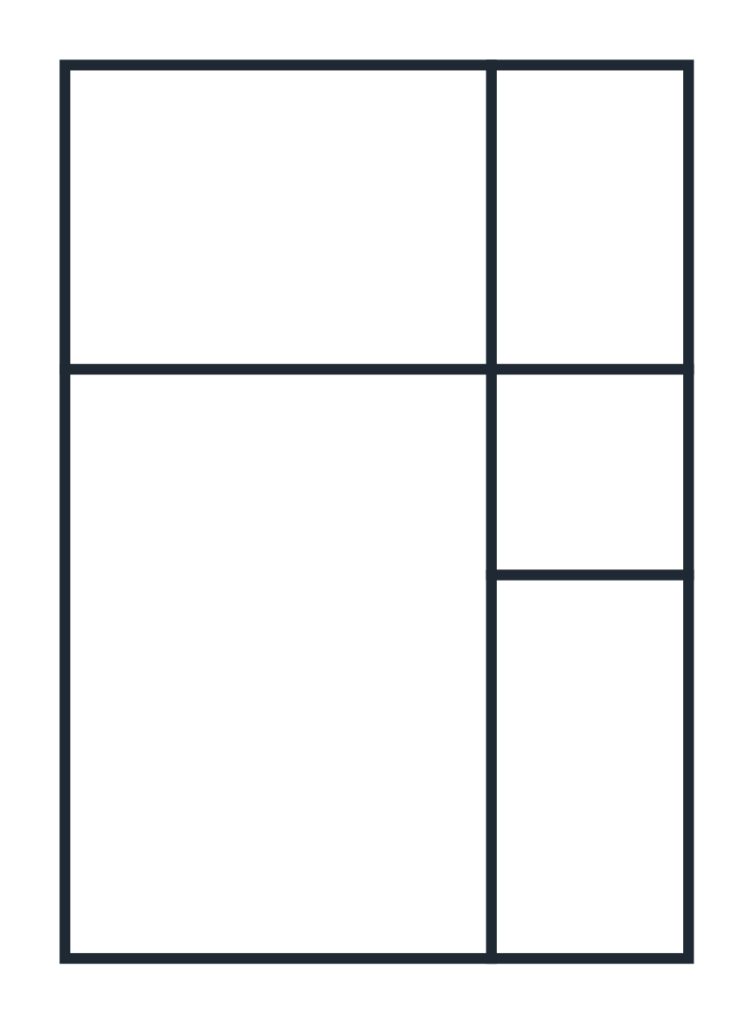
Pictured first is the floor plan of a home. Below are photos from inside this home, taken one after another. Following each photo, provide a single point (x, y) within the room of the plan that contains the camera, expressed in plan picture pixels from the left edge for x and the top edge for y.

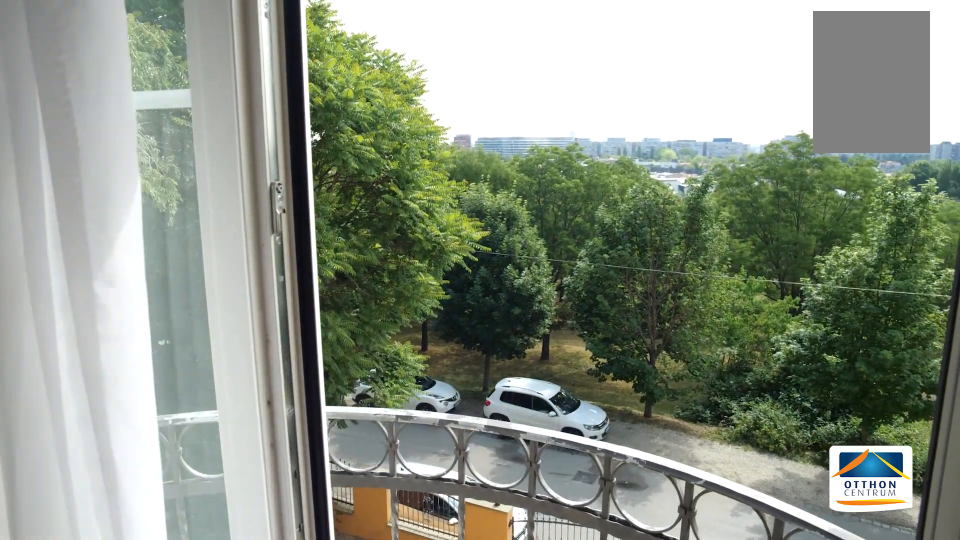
(292, 667)
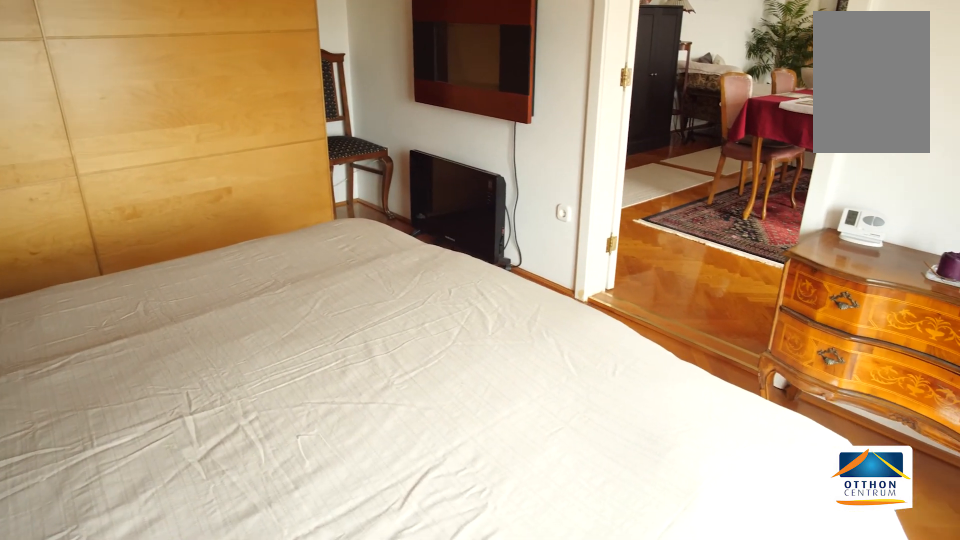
(292, 229)
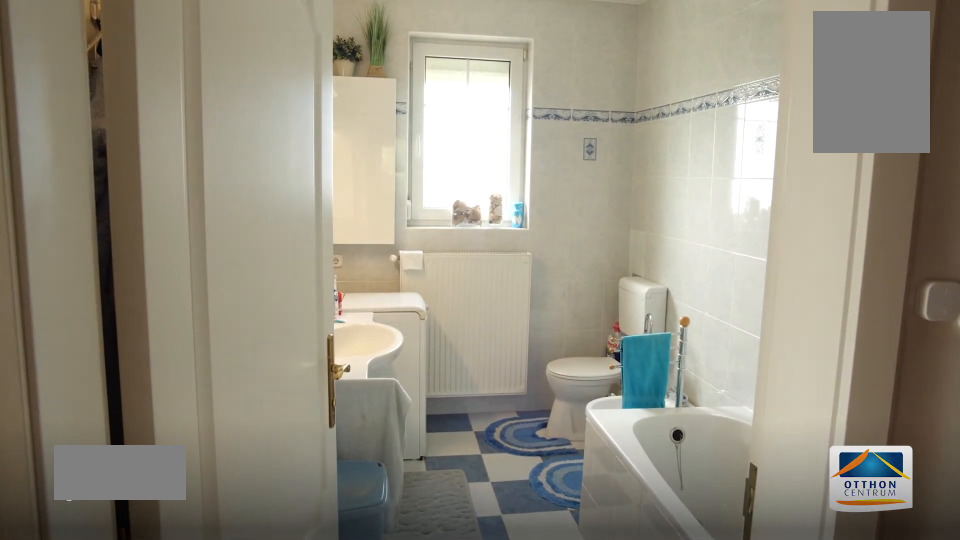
(587, 228)
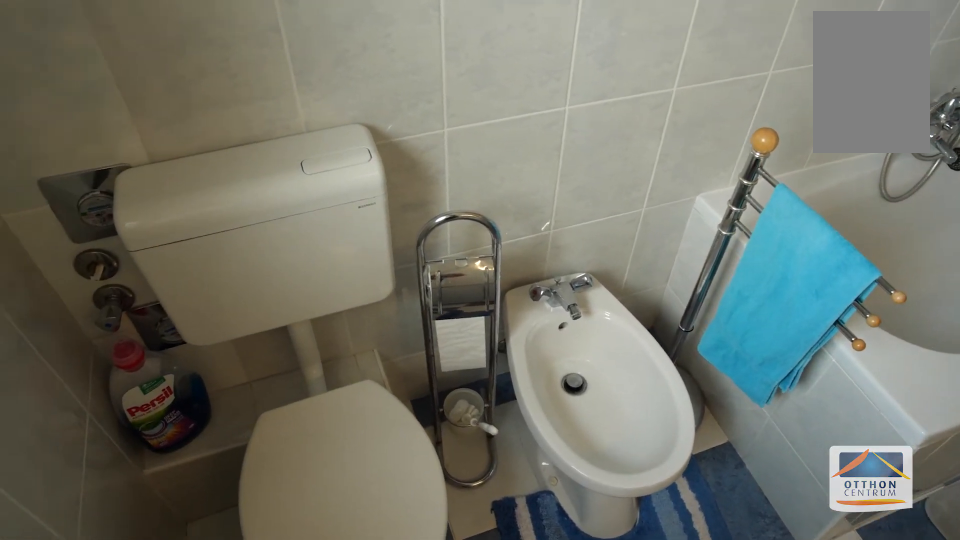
(588, 230)
